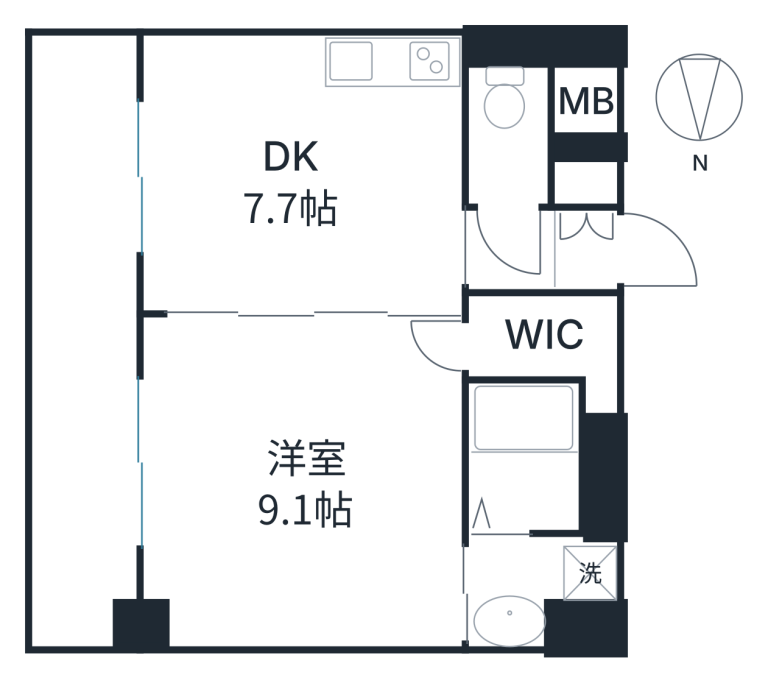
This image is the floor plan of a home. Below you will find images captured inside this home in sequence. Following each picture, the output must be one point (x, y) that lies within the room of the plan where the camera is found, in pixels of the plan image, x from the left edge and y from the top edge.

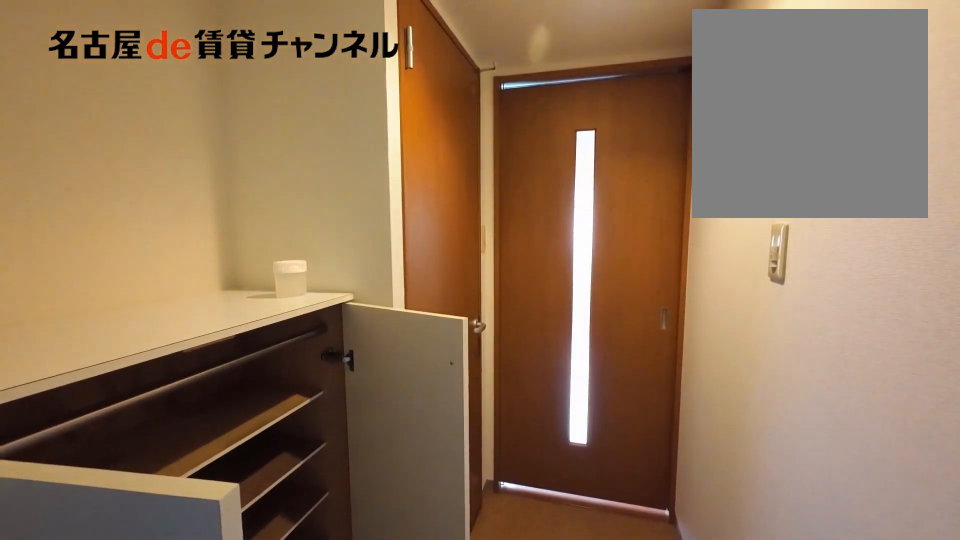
(546, 237)
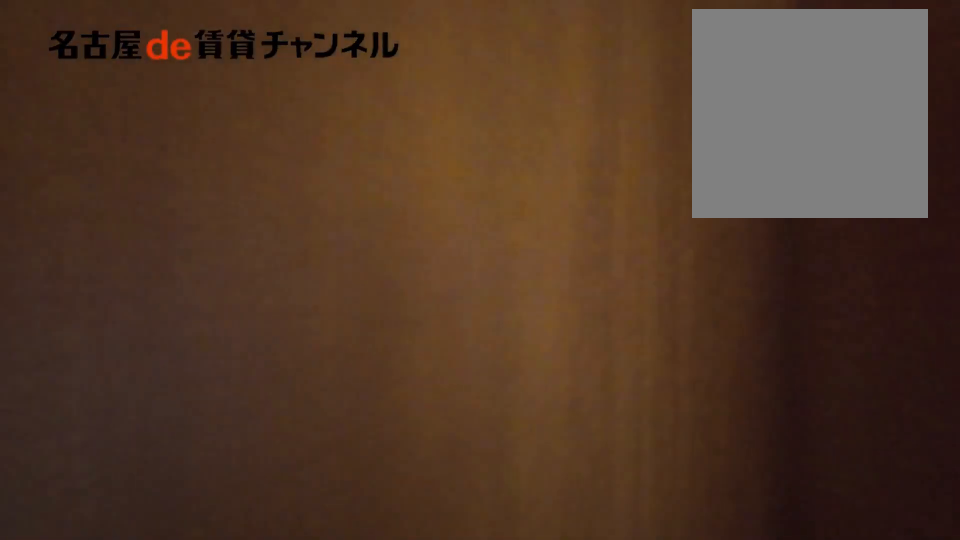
(546, 237)
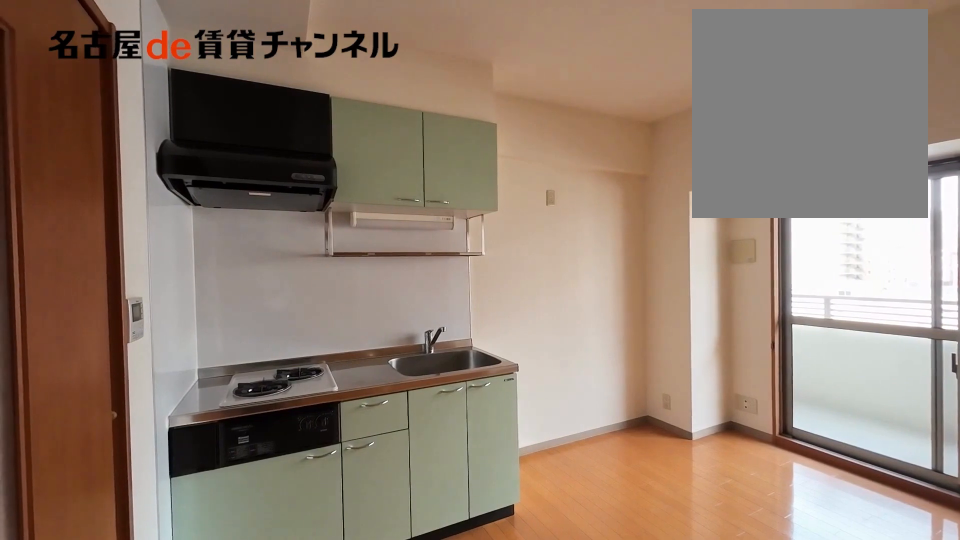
(299, 174)
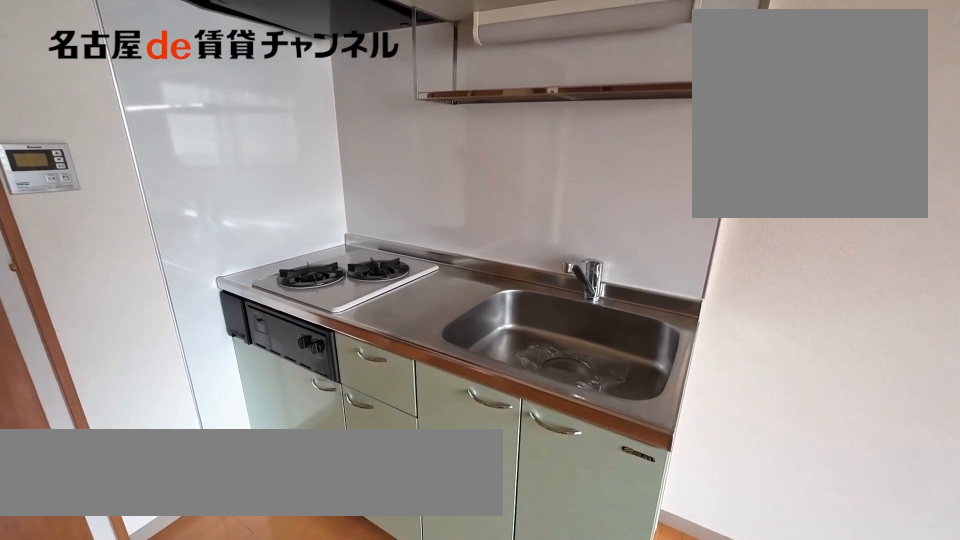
(392, 64)
